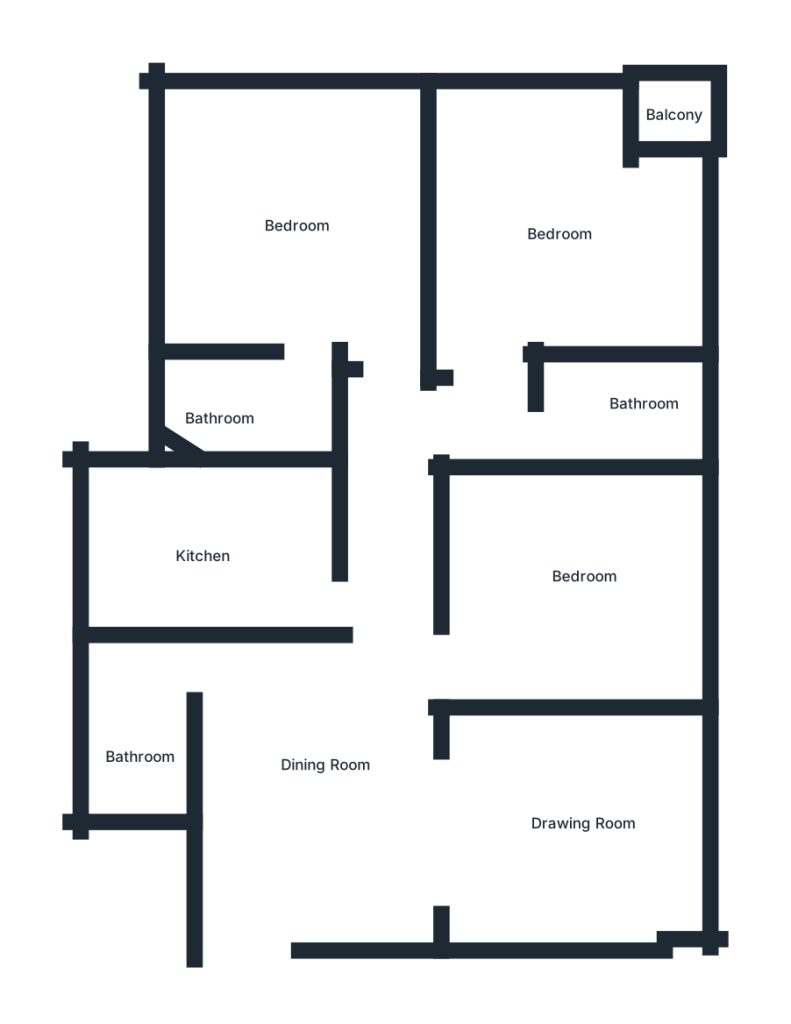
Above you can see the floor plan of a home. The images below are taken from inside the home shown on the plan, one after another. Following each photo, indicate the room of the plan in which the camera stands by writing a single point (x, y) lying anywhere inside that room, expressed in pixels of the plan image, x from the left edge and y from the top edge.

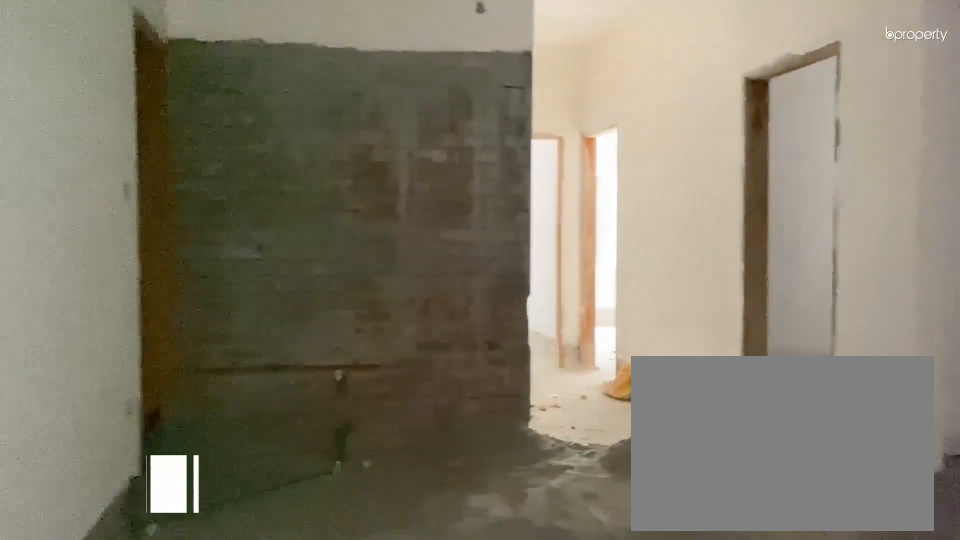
(304, 779)
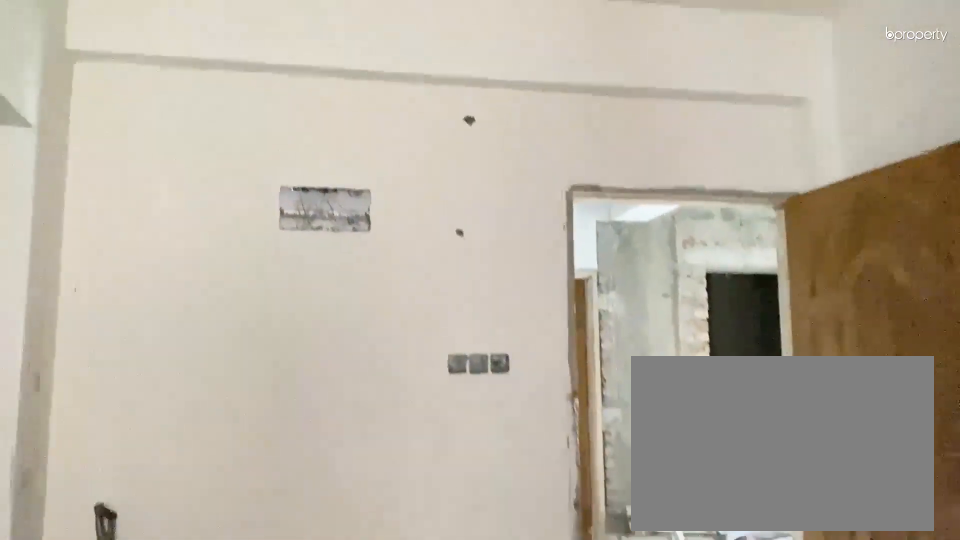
(304, 779)
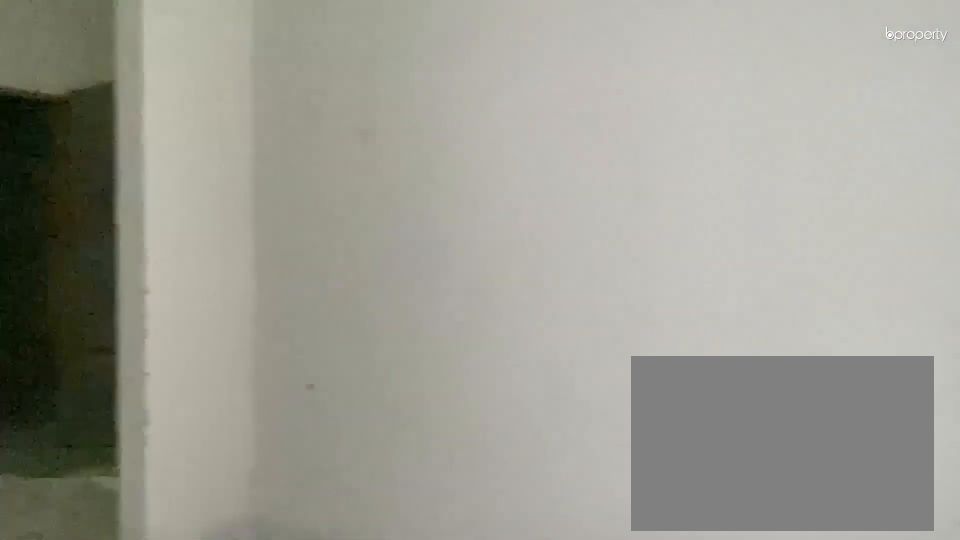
(577, 828)
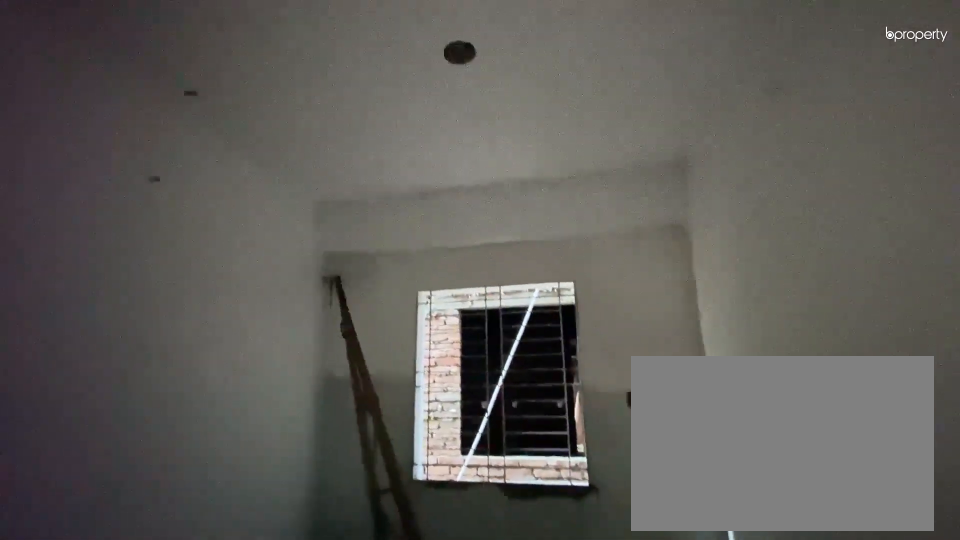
(583, 592)
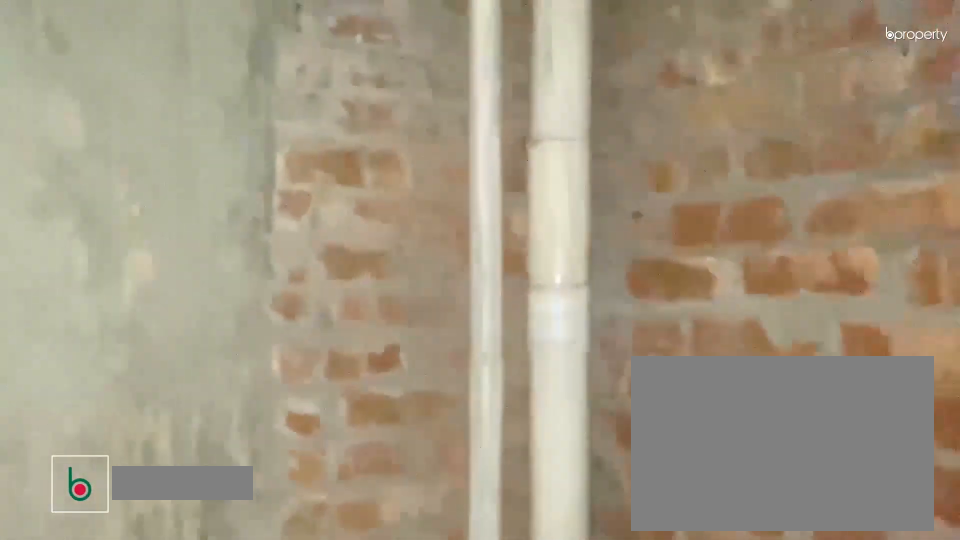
(144, 730)
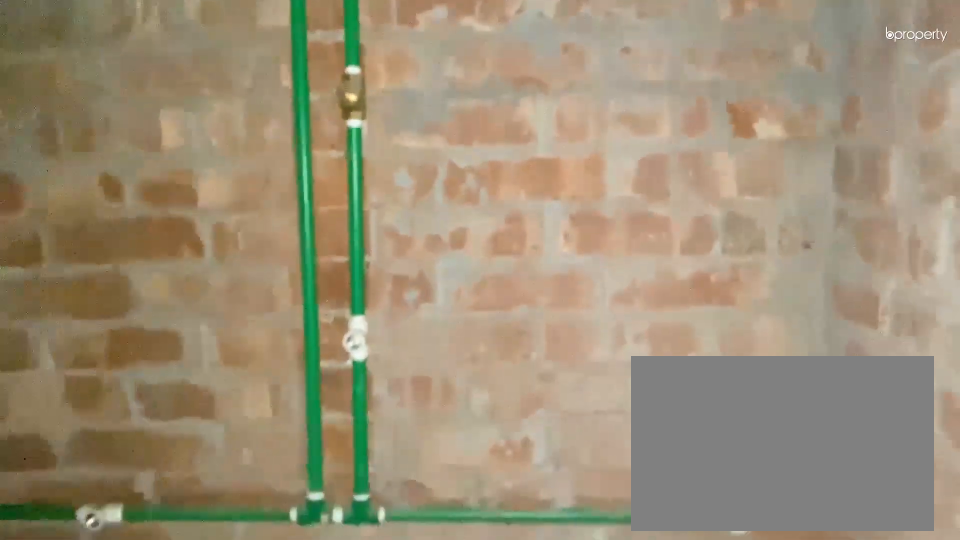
(144, 730)
